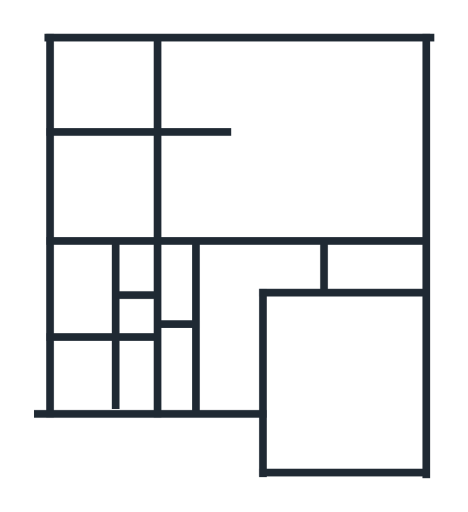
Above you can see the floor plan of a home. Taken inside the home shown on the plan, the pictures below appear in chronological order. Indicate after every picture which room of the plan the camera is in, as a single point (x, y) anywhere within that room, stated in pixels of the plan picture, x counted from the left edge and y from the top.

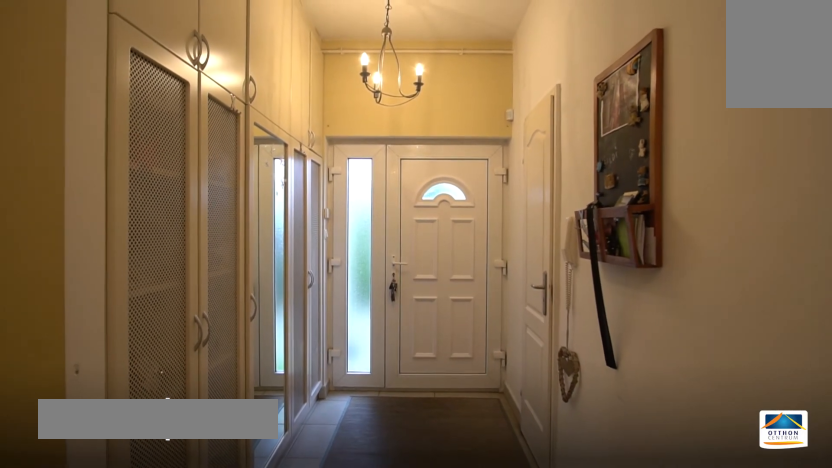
(226, 333)
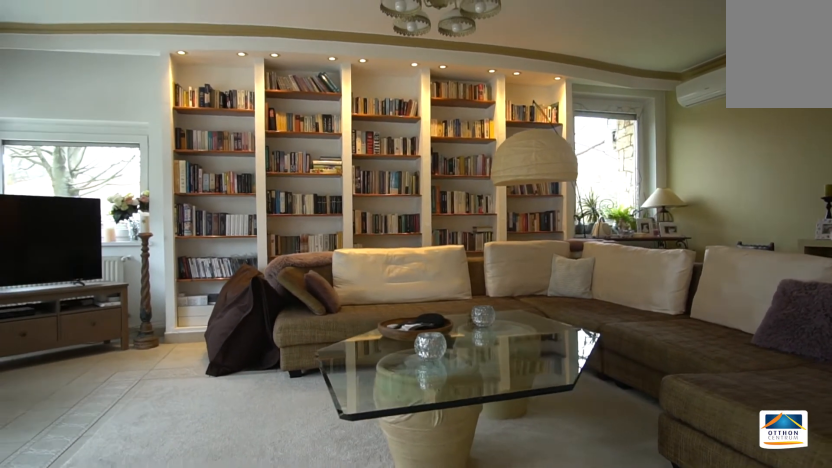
(303, 144)
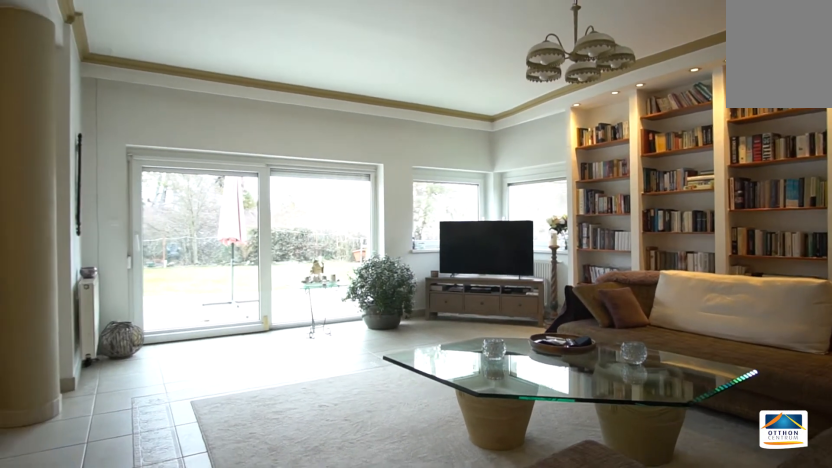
(303, 144)
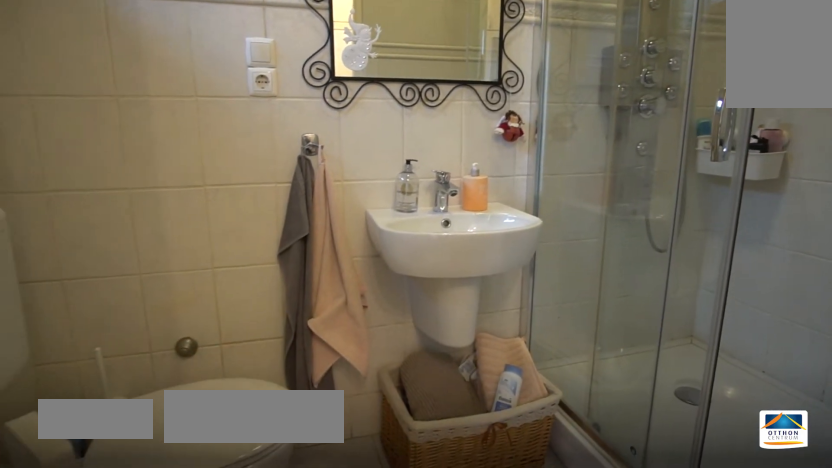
(181, 358)
